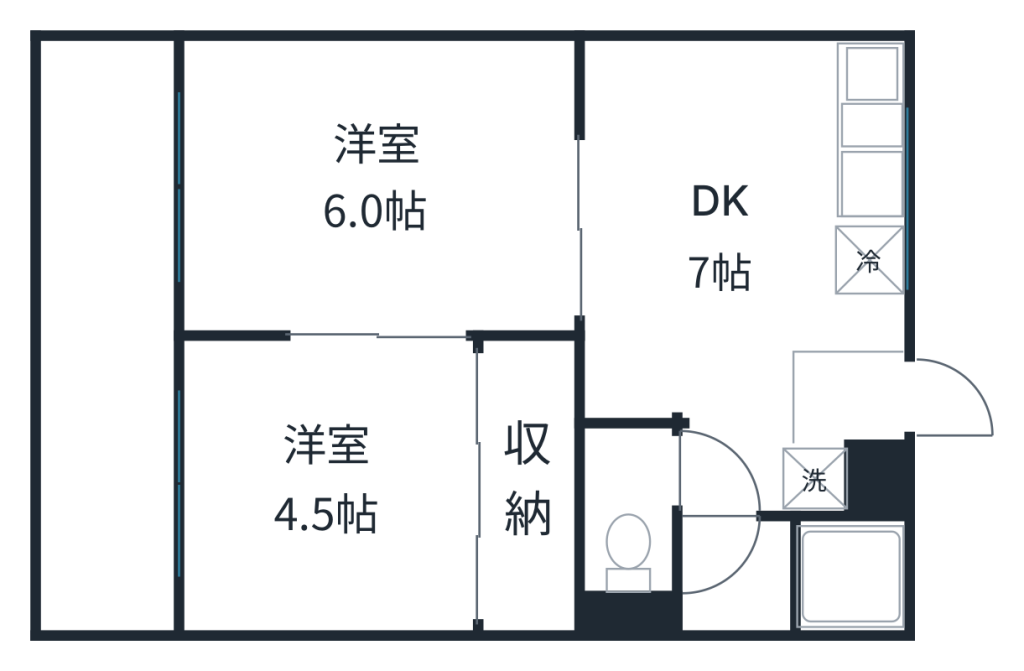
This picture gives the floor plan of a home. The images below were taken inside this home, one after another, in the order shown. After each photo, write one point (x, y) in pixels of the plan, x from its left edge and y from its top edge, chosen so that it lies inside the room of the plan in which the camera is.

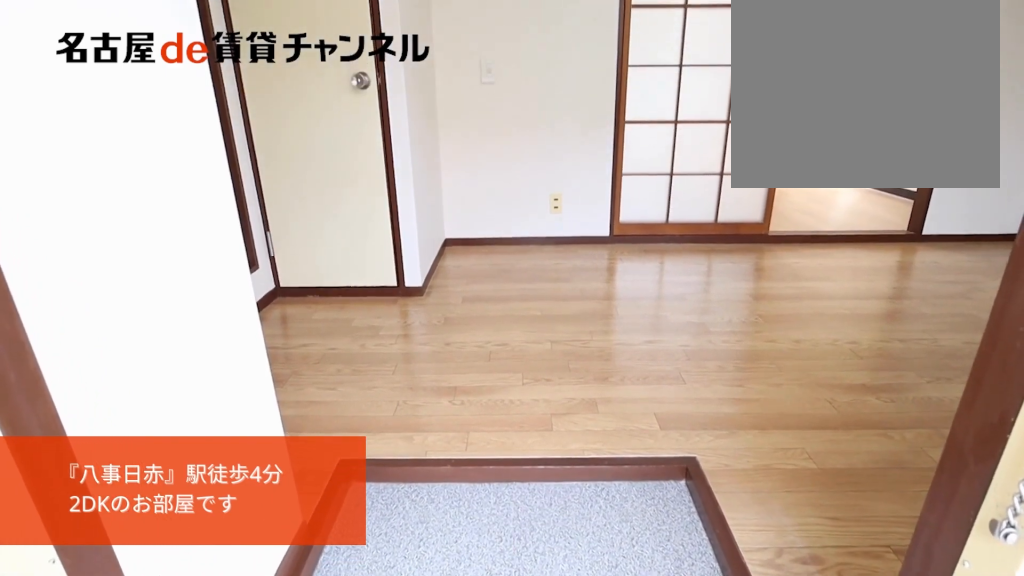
(852, 403)
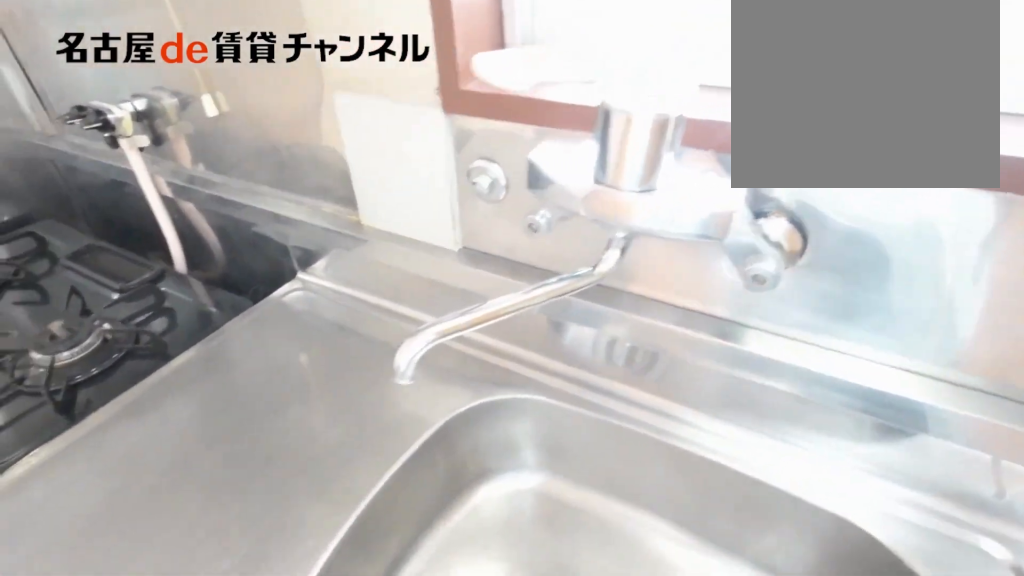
(867, 172)
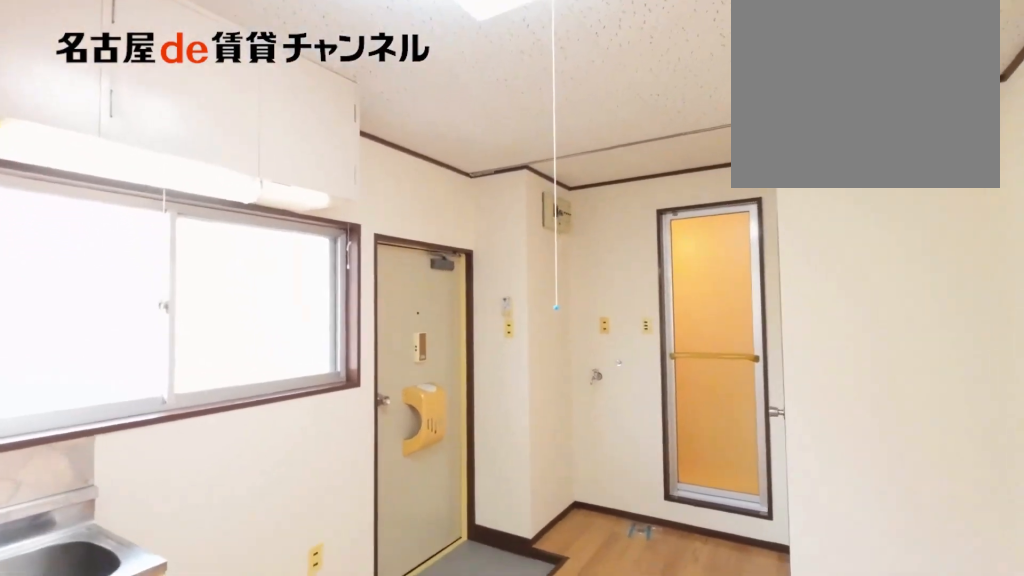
(758, 268)
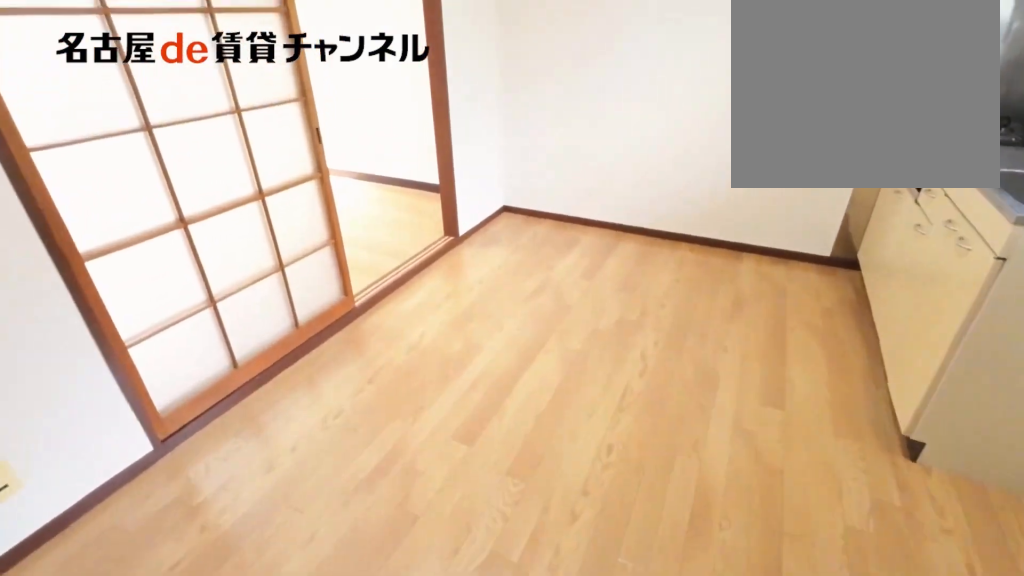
(758, 268)
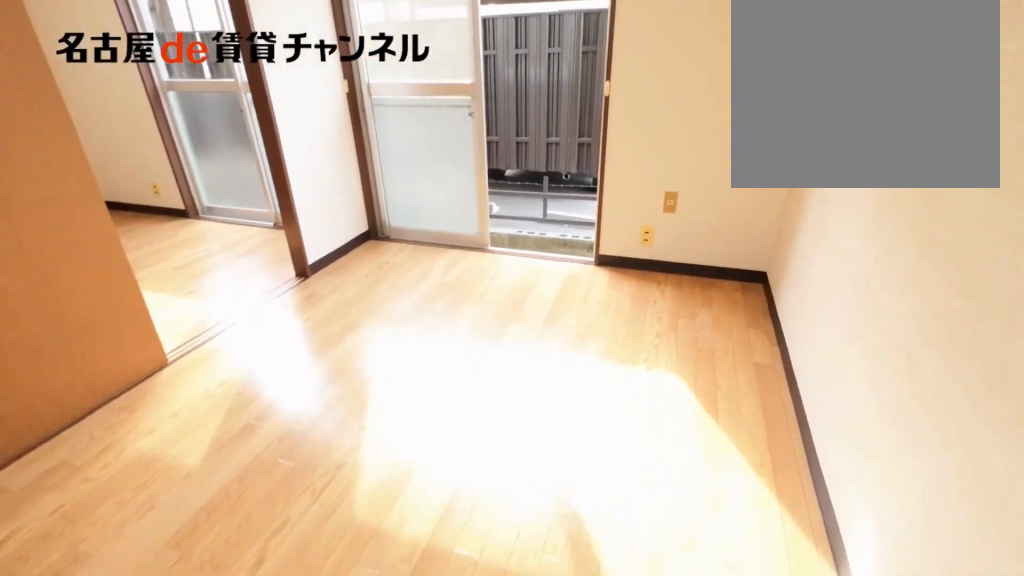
(379, 187)
